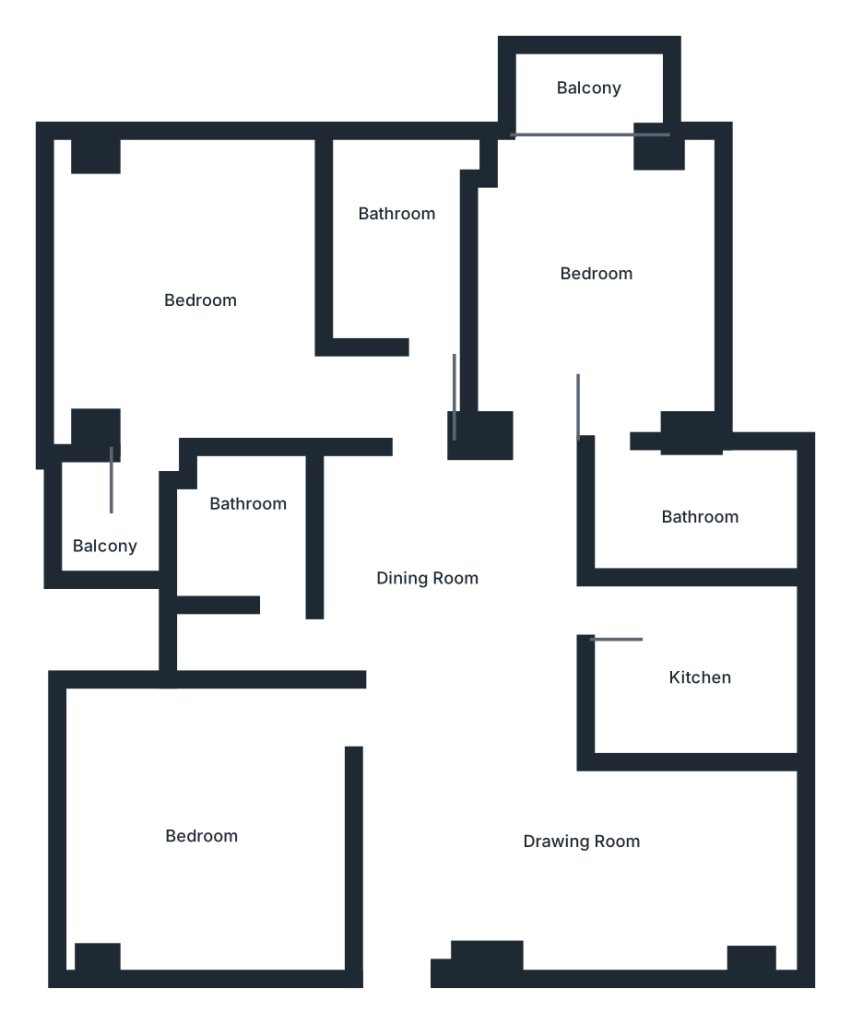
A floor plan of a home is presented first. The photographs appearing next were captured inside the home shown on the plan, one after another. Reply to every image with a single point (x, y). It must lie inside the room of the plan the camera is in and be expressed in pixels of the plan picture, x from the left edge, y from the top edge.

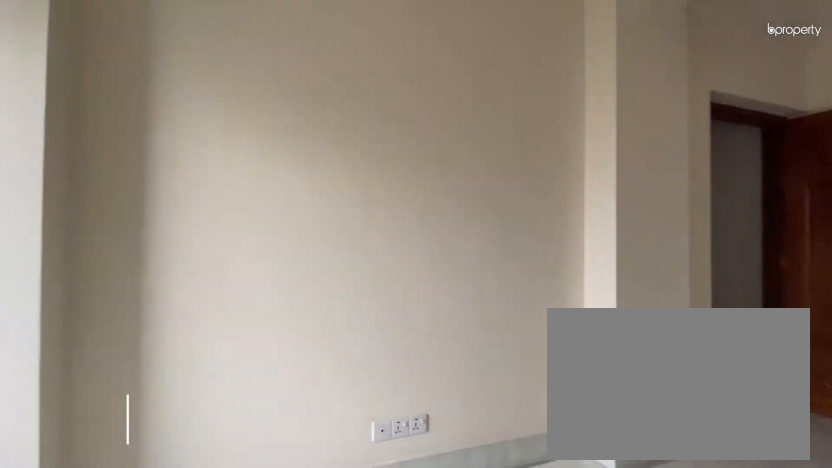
(613, 870)
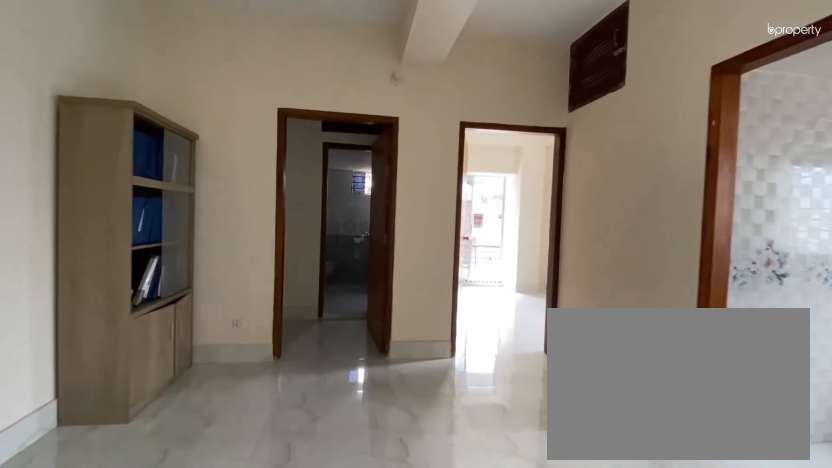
(460, 586)
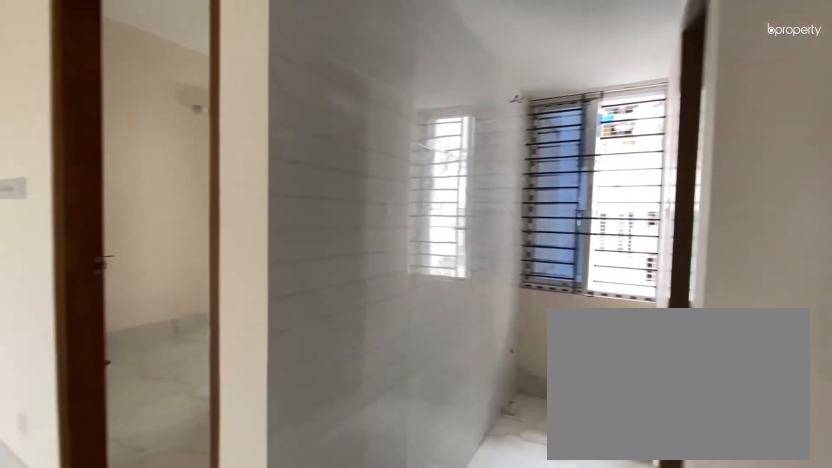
(460, 586)
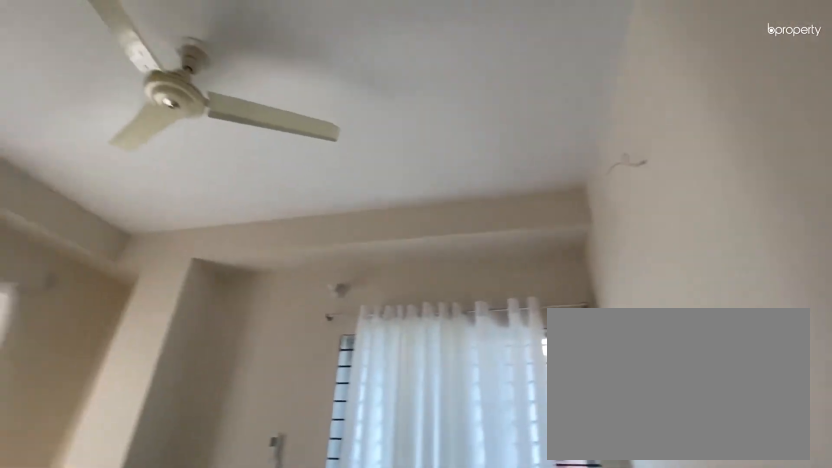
(193, 307)
